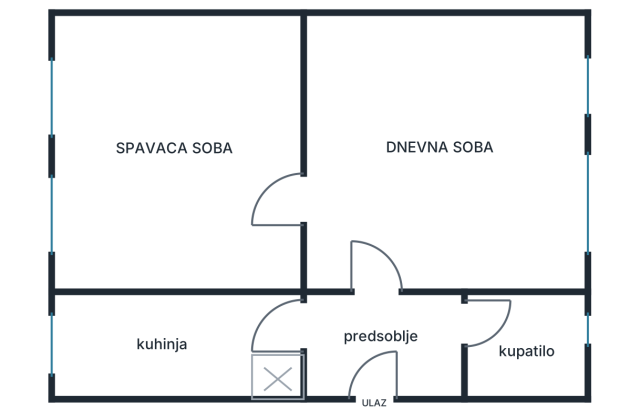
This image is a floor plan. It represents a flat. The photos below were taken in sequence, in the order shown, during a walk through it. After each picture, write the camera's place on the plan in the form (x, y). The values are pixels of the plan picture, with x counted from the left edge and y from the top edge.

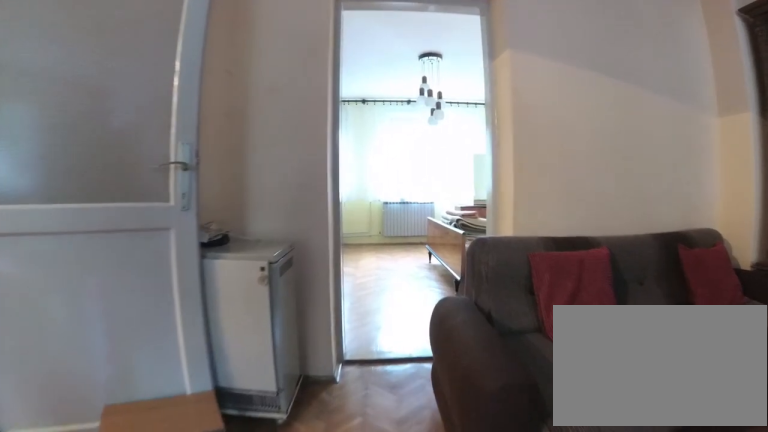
(446, 211)
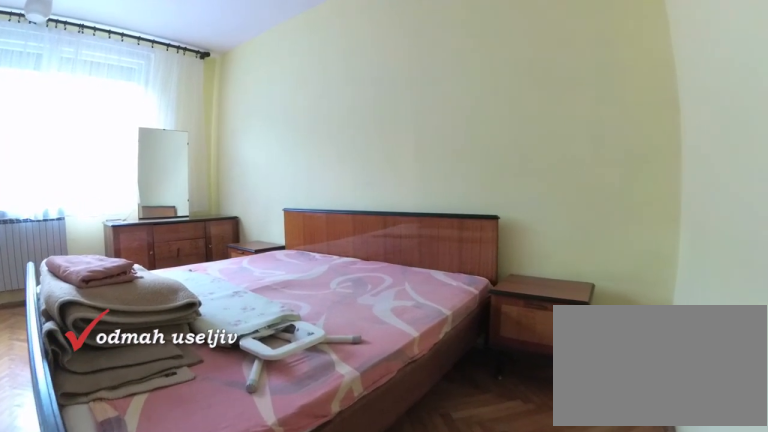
(278, 192)
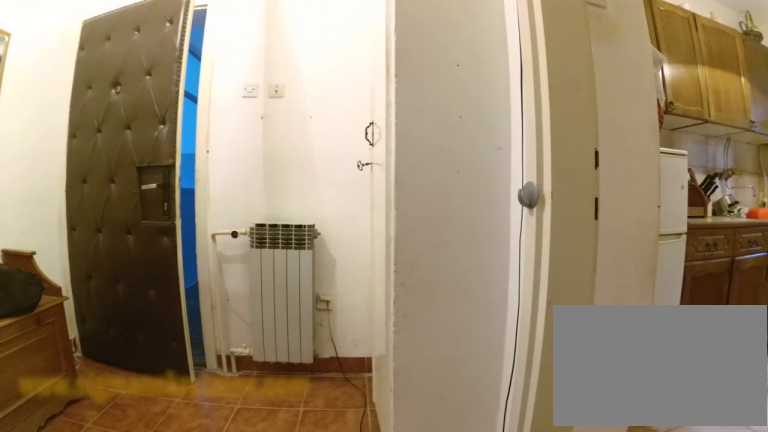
(382, 300)
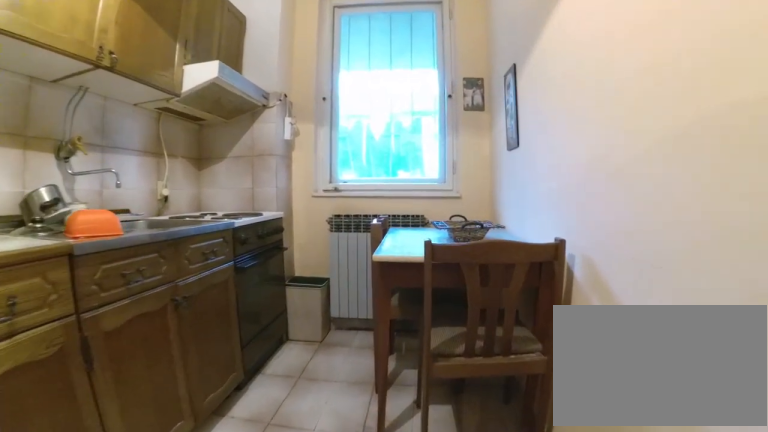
(237, 314)
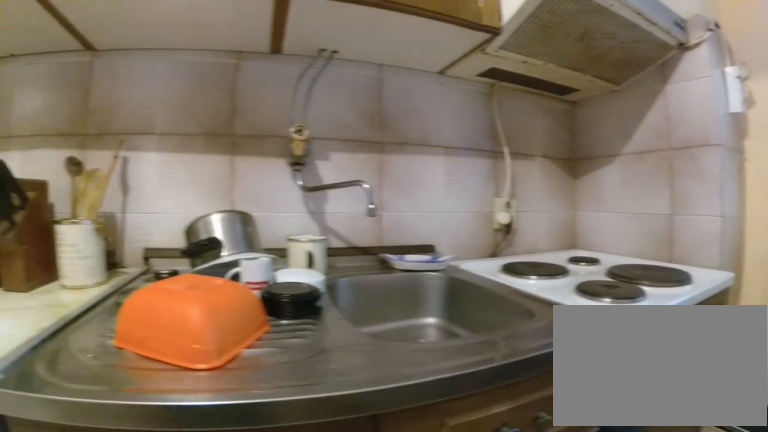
(135, 299)
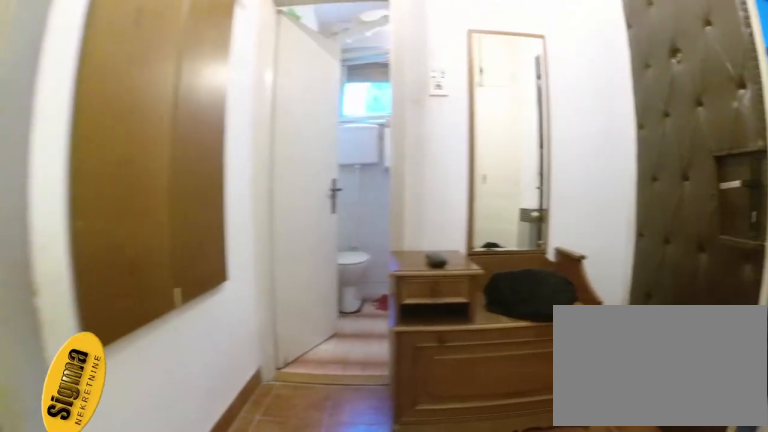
(362, 325)
